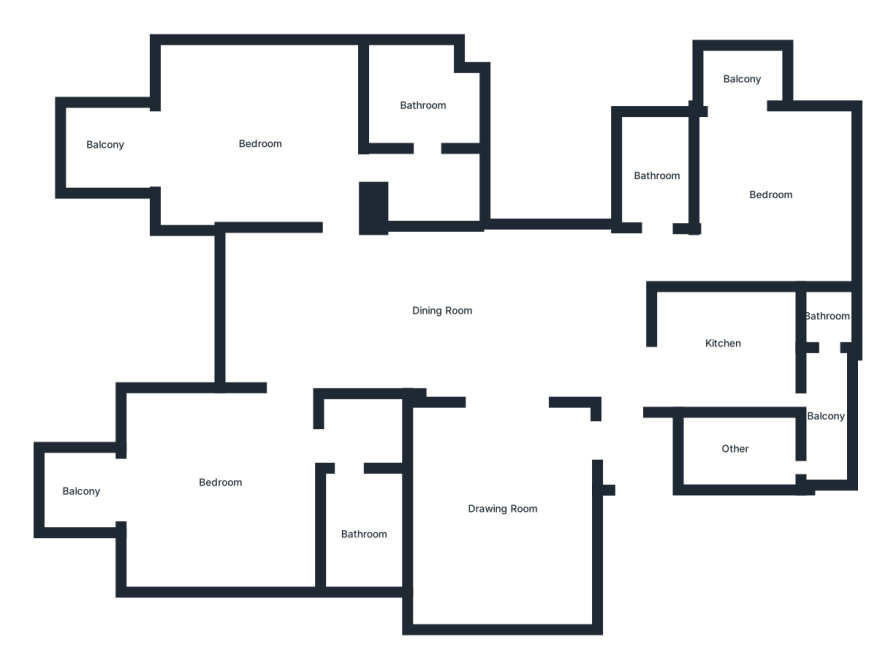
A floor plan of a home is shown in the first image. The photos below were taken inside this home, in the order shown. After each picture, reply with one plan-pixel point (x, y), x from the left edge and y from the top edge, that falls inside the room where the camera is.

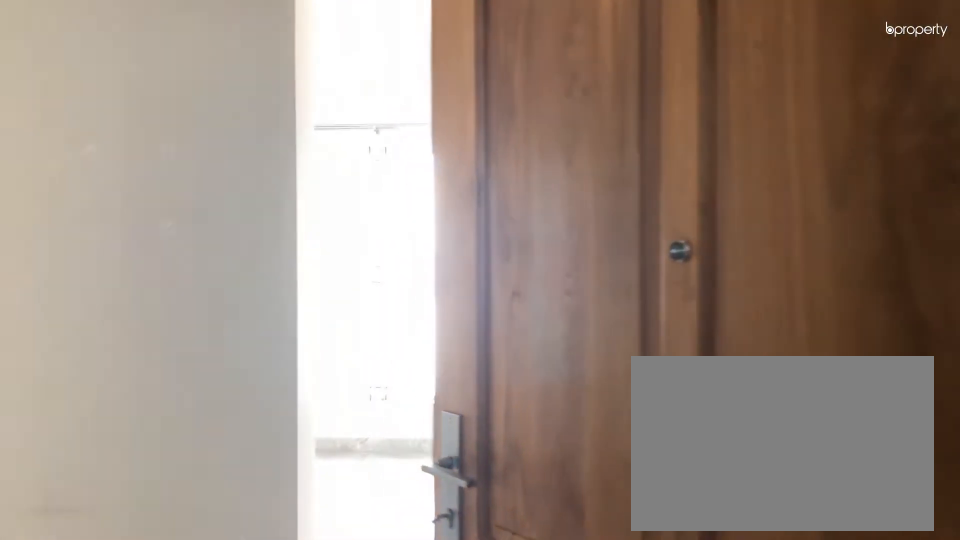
(613, 364)
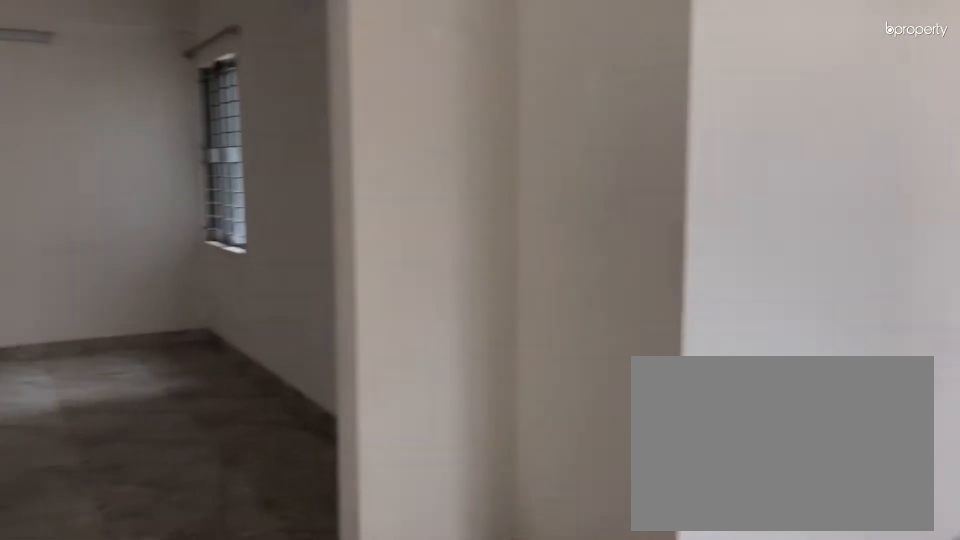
(441, 312)
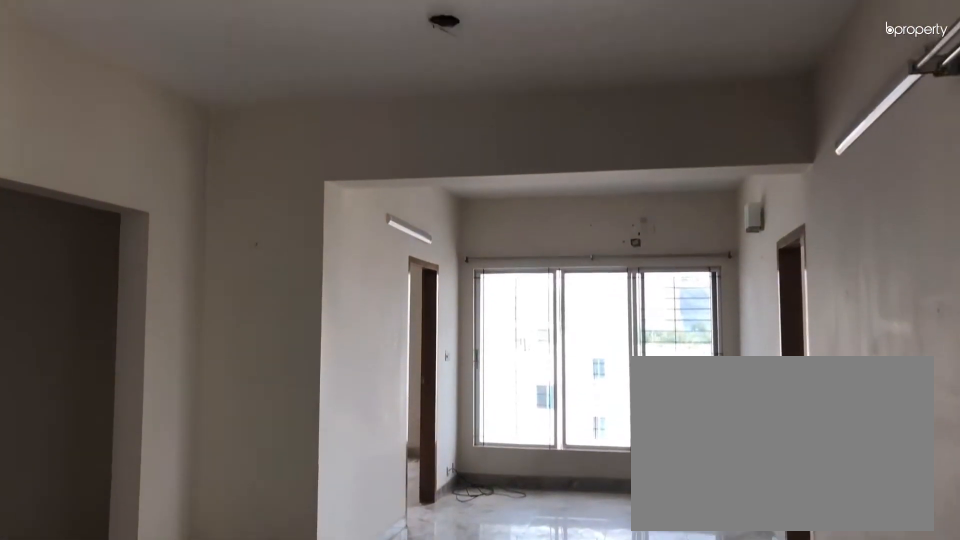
(441, 312)
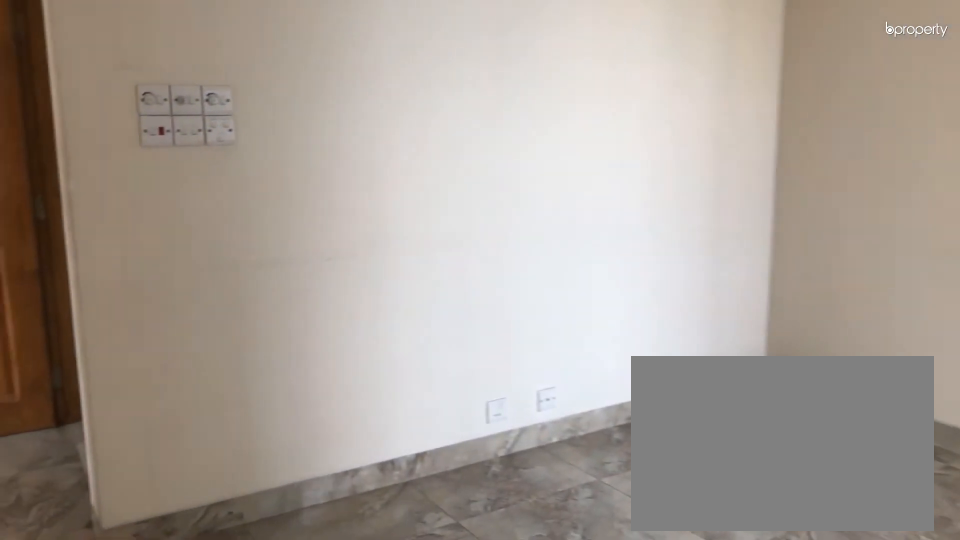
(500, 511)
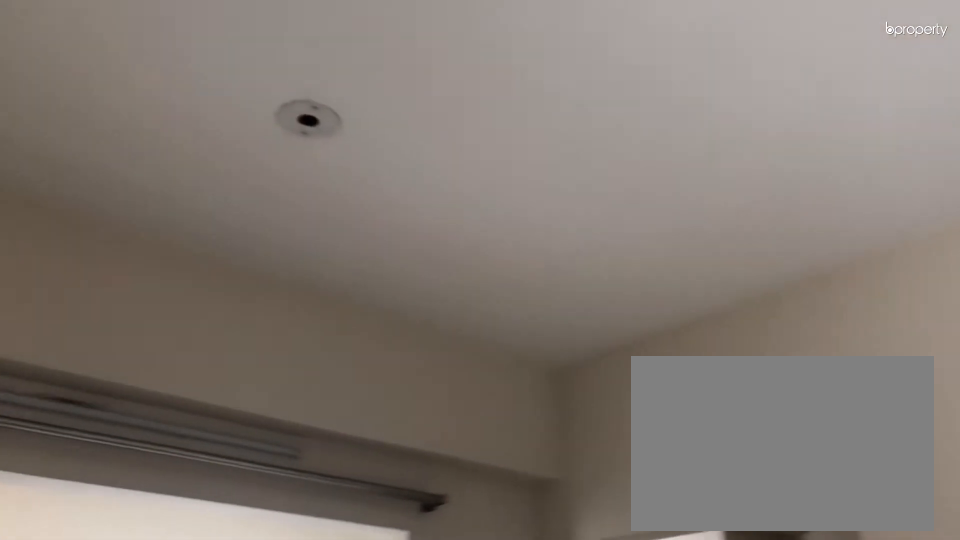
(500, 511)
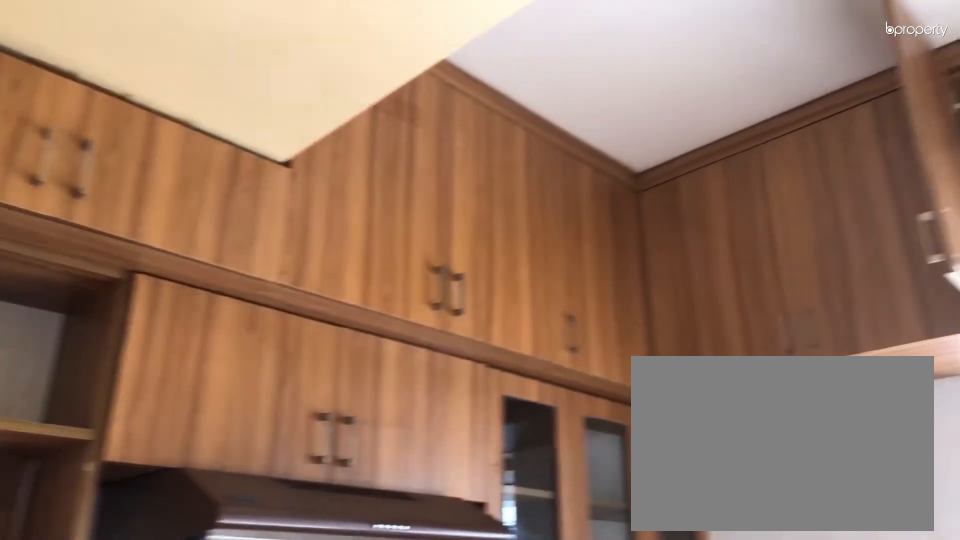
(721, 343)
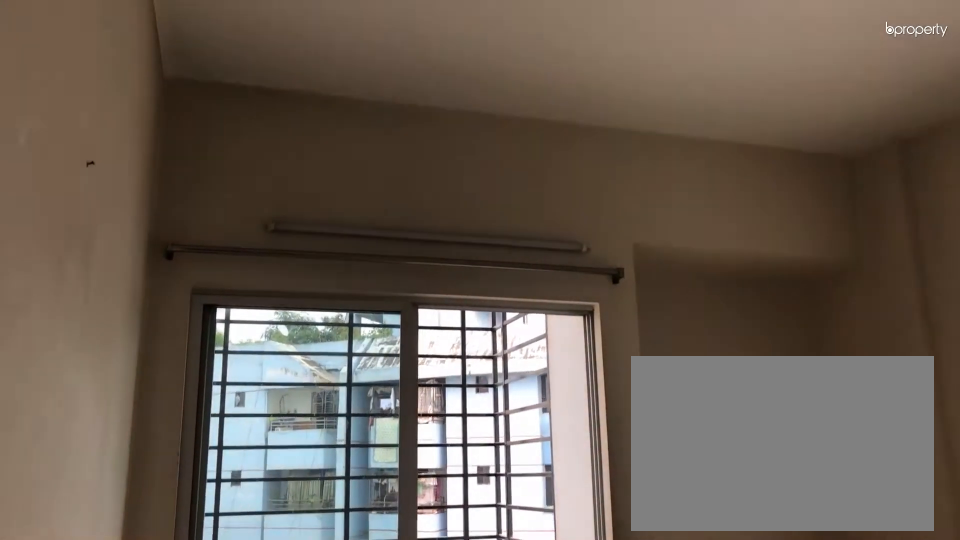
(770, 192)
